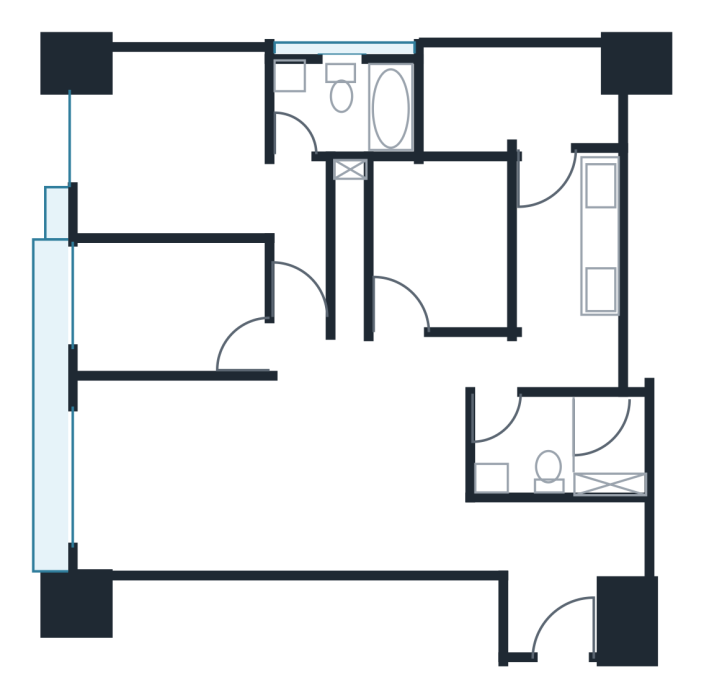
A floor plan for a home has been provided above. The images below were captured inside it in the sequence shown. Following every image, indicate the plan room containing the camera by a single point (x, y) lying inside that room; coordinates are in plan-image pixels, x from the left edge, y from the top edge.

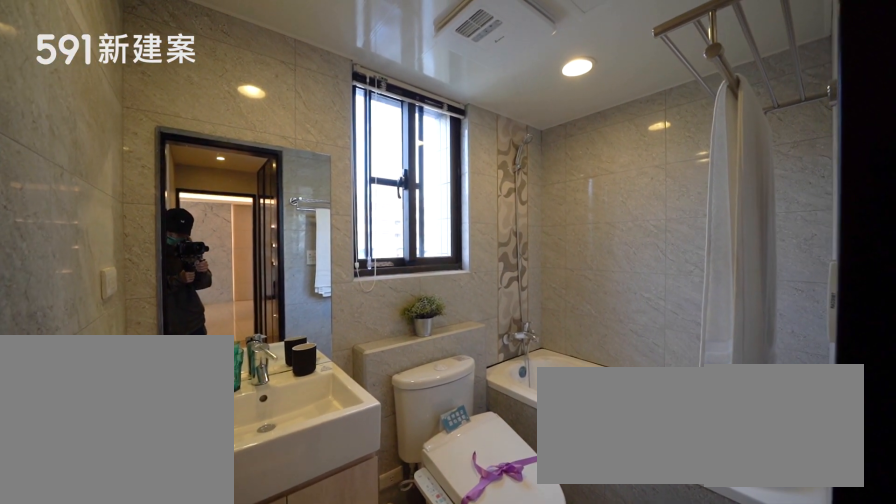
(351, 100)
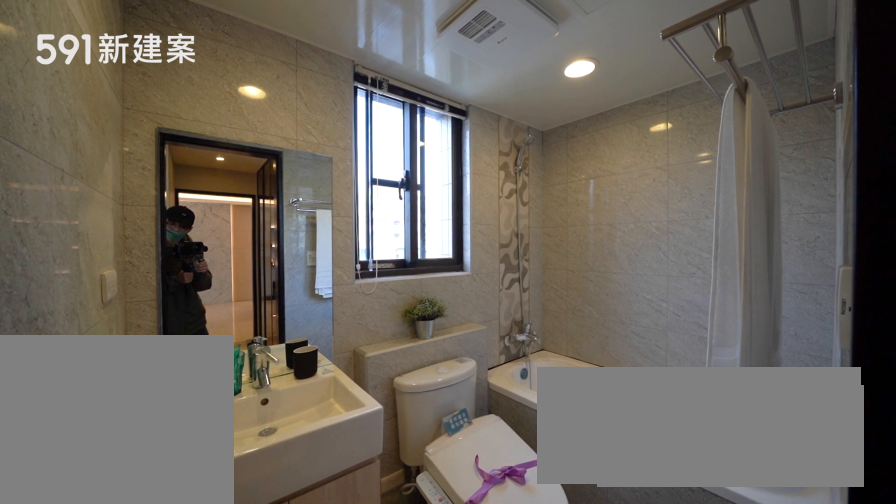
(351, 100)
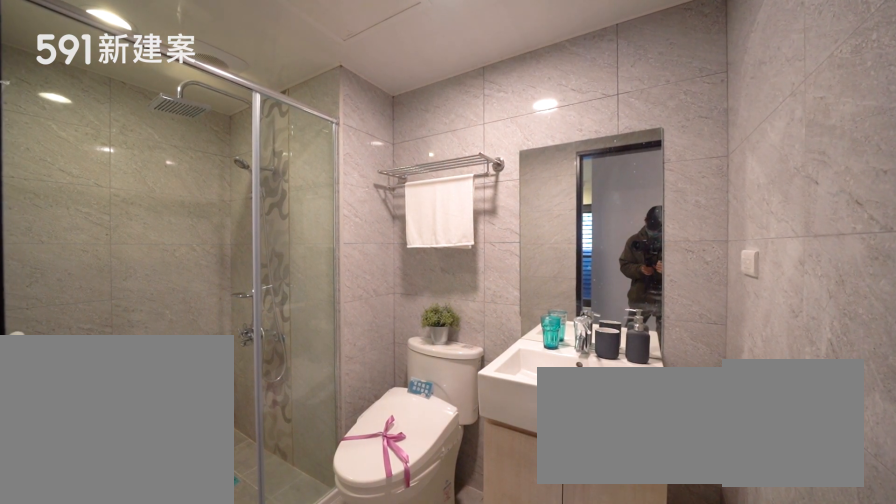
(563, 443)
